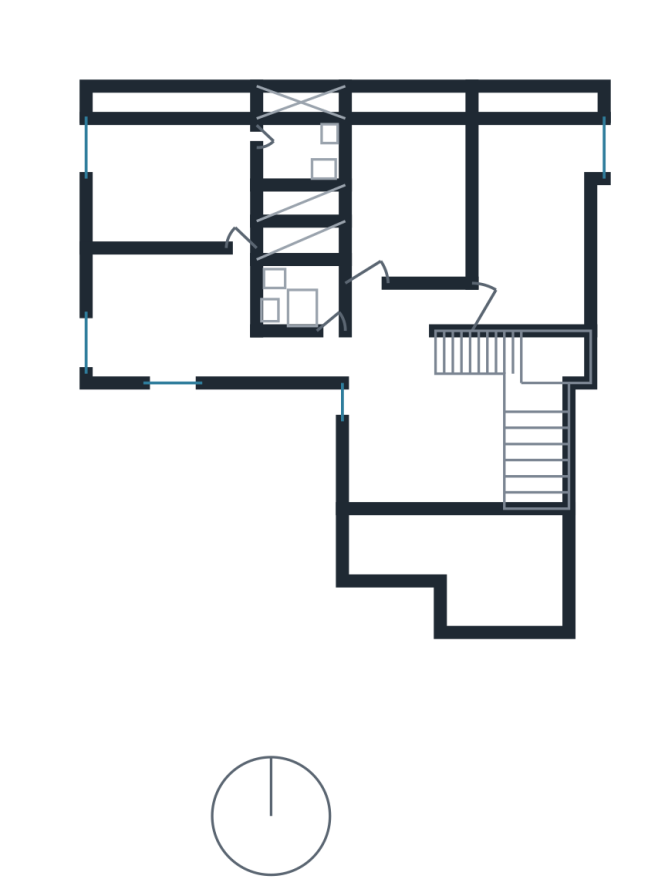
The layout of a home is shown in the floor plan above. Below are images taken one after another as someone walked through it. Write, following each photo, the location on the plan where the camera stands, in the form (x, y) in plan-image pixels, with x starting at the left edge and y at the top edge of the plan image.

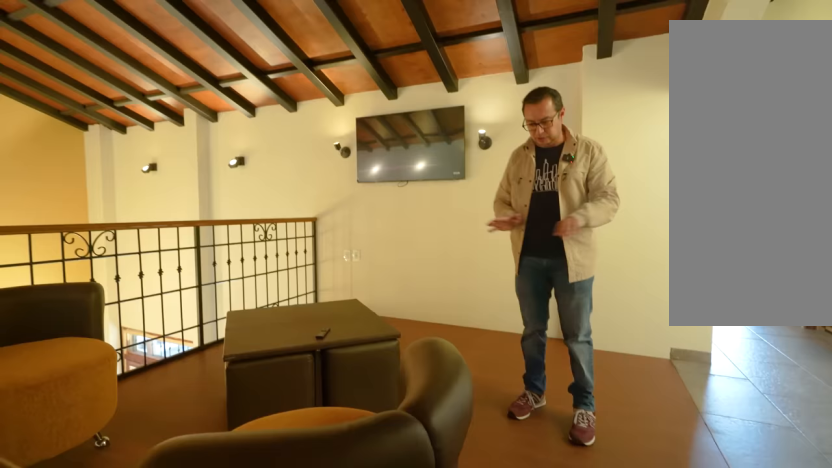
(436, 354)
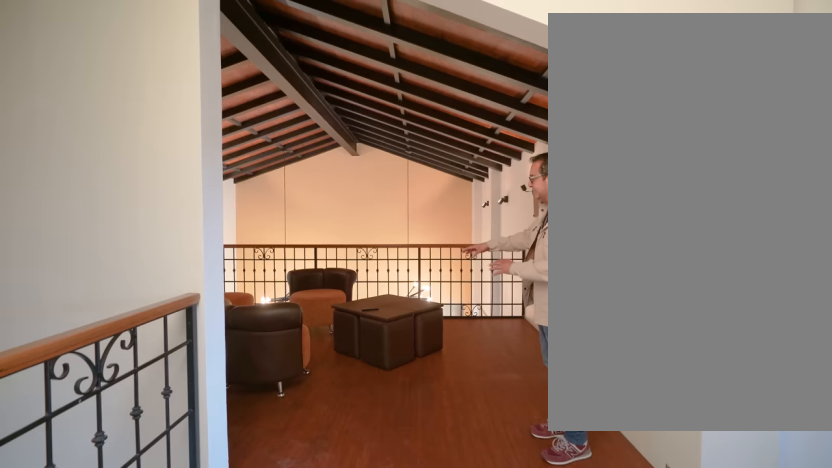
(373, 325)
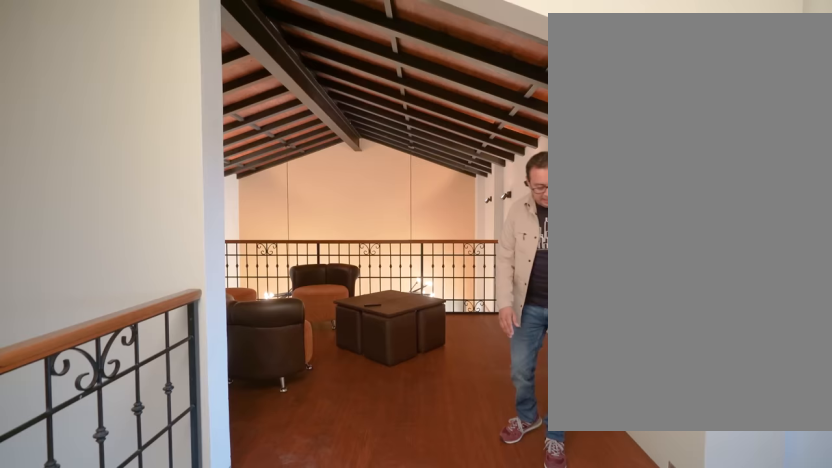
(373, 325)
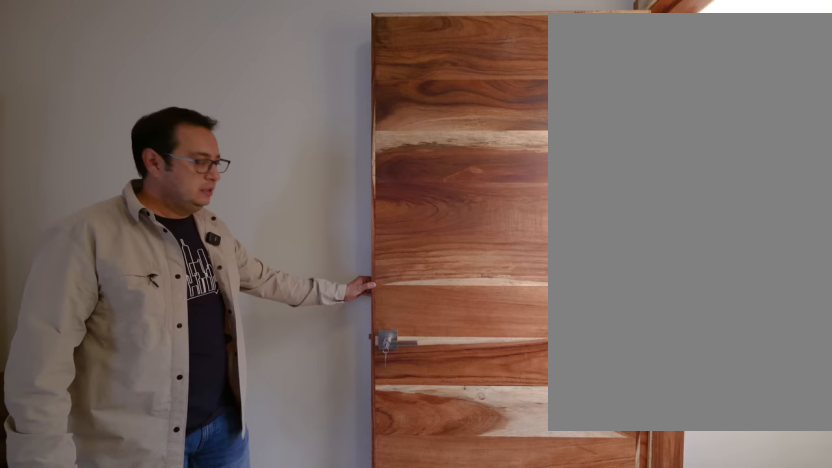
(509, 302)
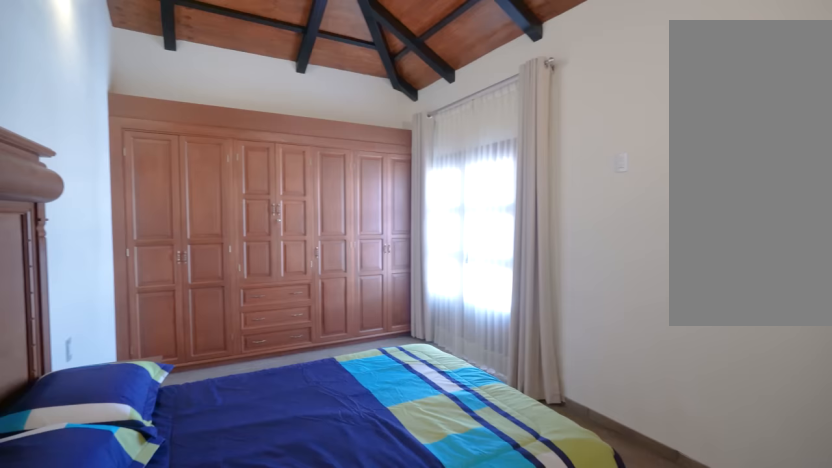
(509, 301)
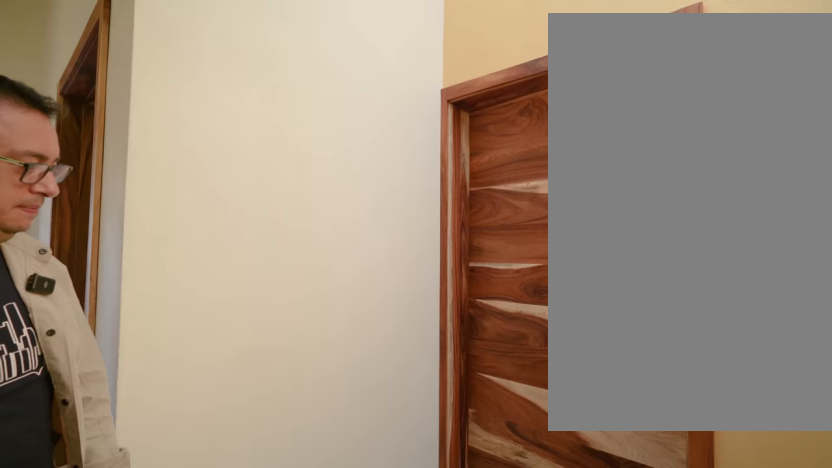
(430, 301)
